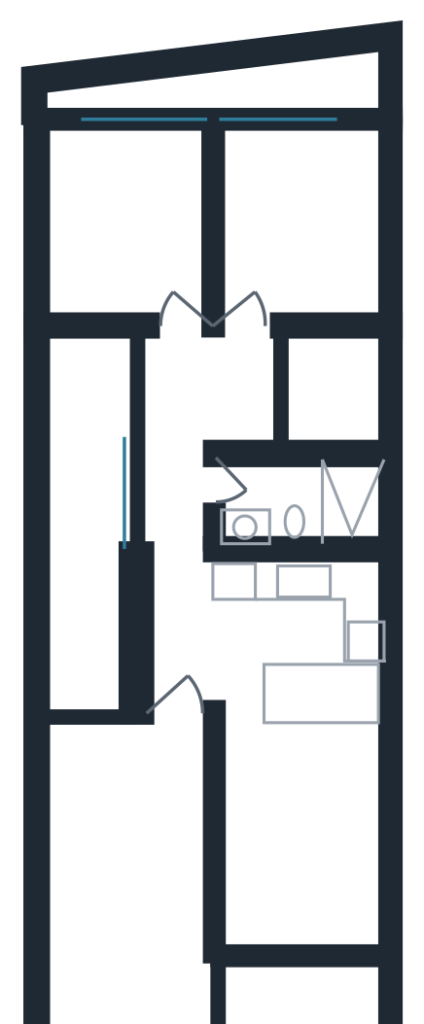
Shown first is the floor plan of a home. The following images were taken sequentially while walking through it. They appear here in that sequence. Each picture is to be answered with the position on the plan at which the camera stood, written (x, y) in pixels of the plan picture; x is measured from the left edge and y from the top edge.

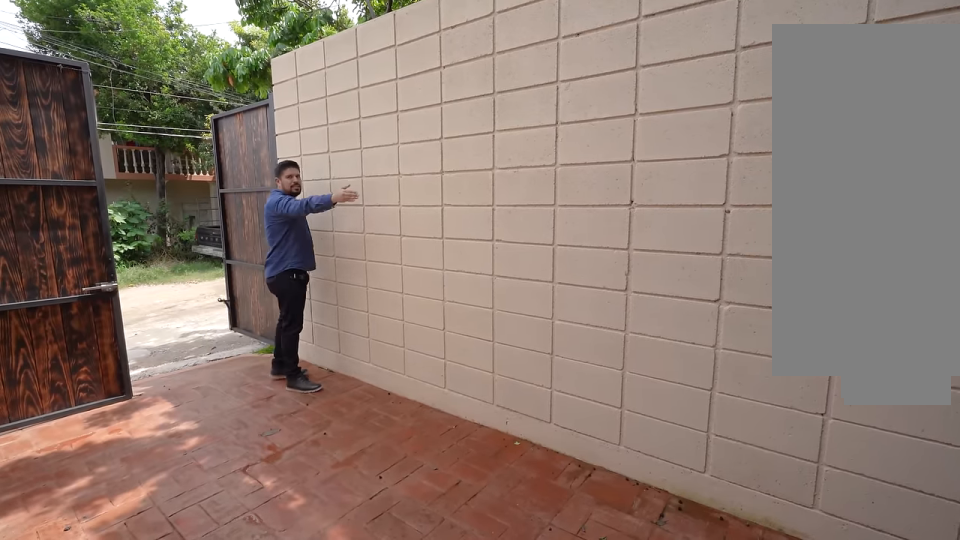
(128, 834)
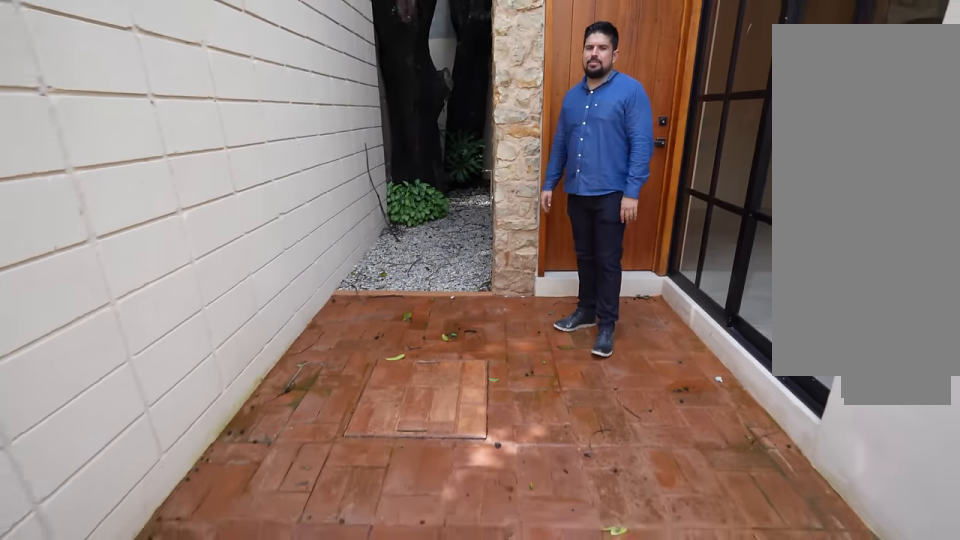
(144, 775)
